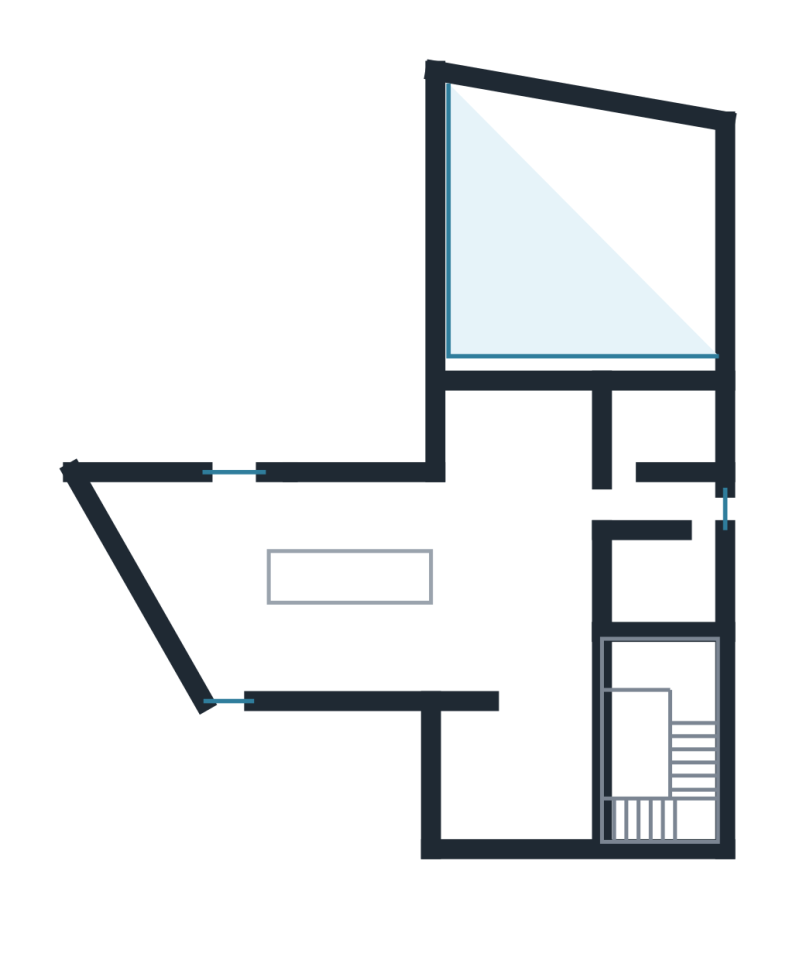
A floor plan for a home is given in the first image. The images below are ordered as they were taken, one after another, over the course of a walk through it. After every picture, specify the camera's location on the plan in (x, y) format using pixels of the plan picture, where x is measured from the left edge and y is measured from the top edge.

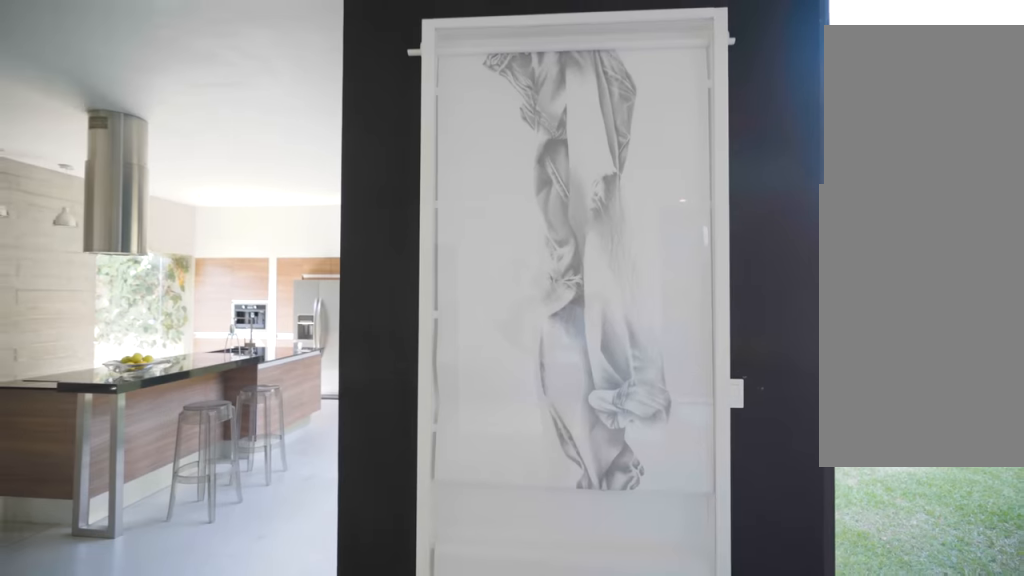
(504, 447)
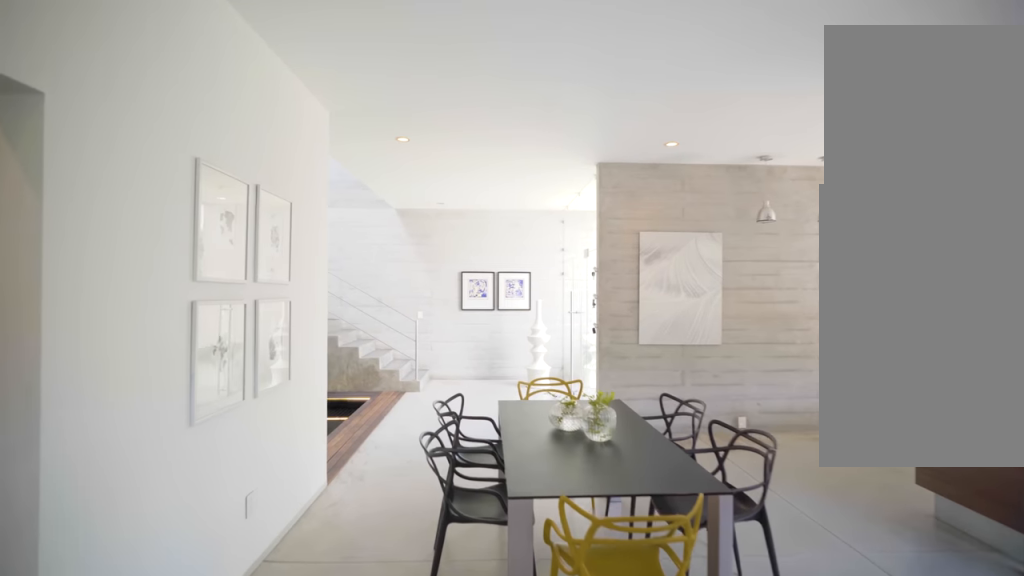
(504, 445)
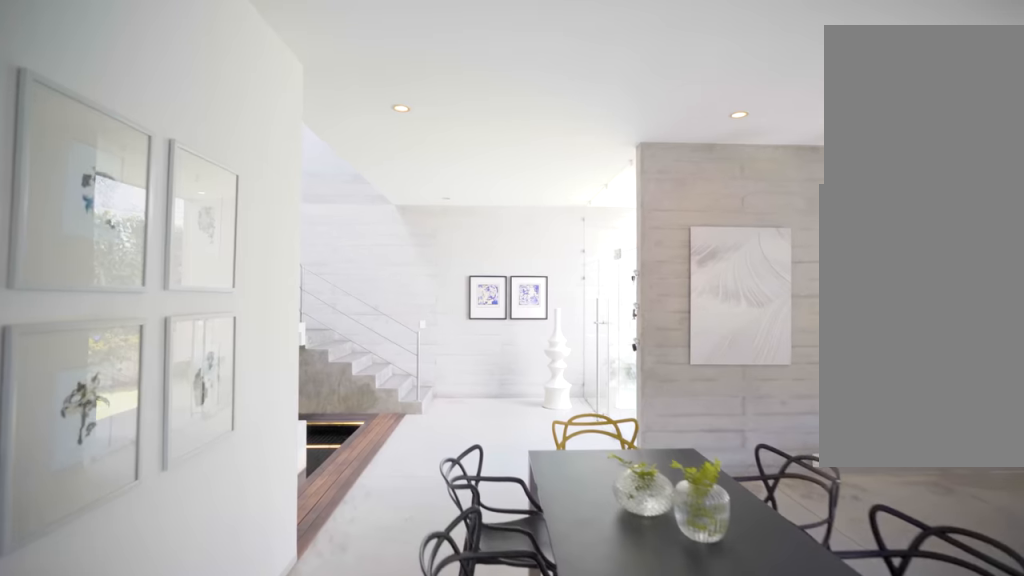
(505, 445)
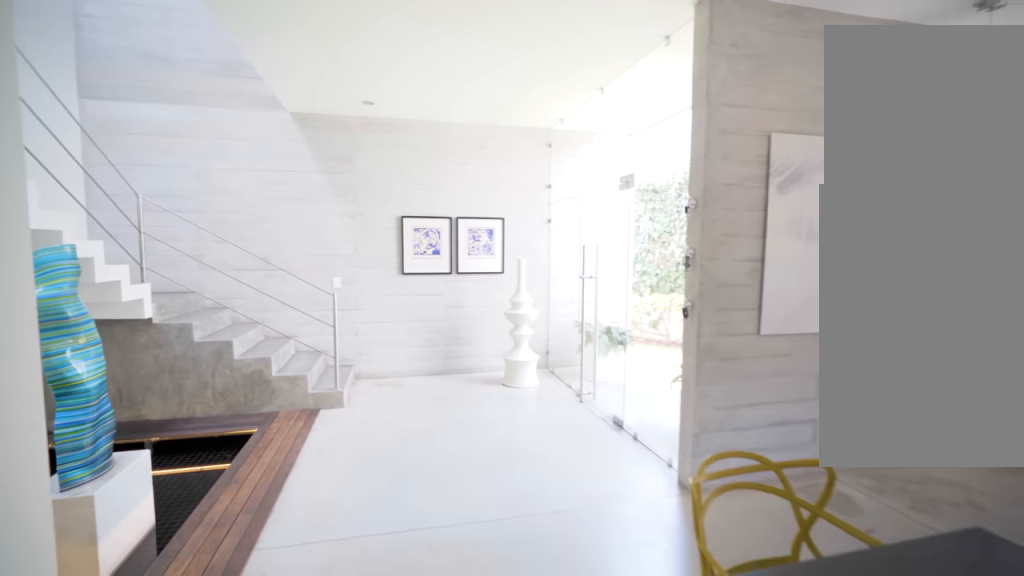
(548, 512)
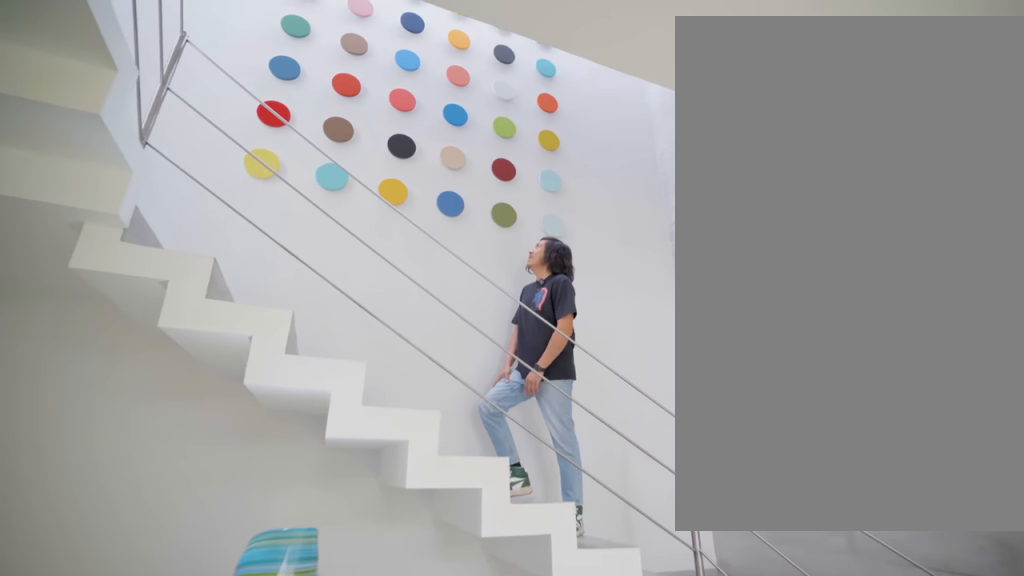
(564, 726)
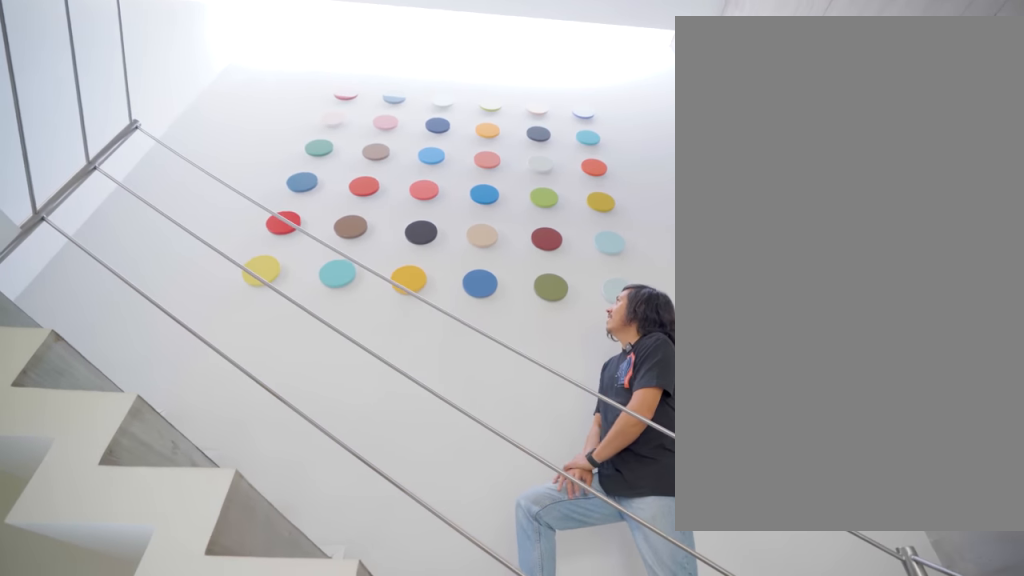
(563, 741)
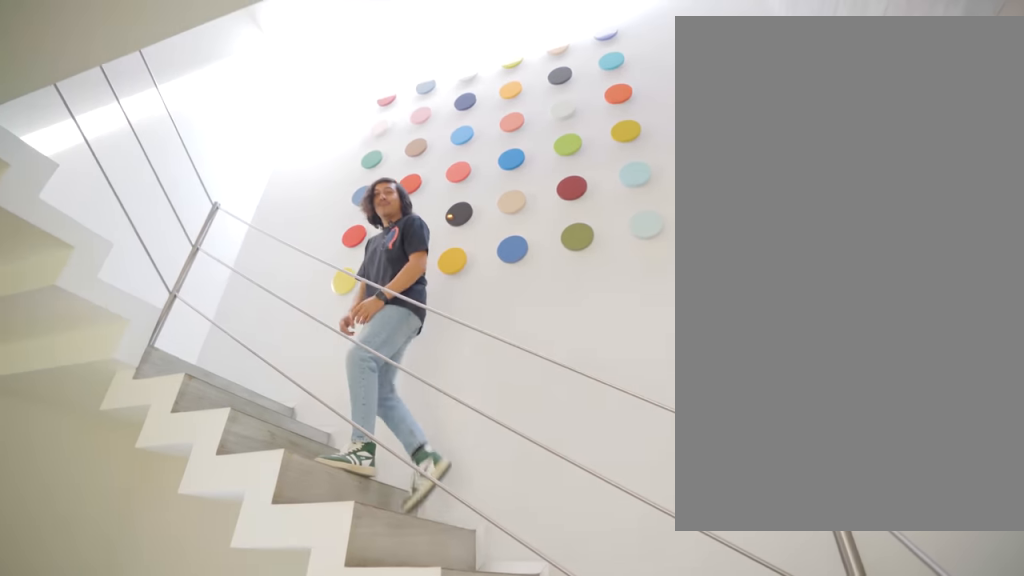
(563, 741)
